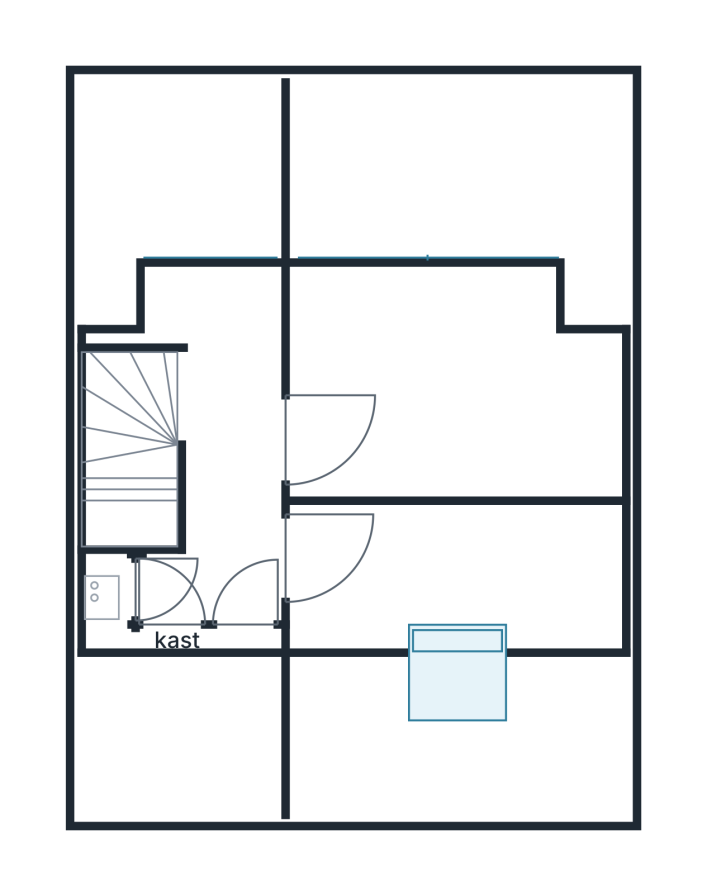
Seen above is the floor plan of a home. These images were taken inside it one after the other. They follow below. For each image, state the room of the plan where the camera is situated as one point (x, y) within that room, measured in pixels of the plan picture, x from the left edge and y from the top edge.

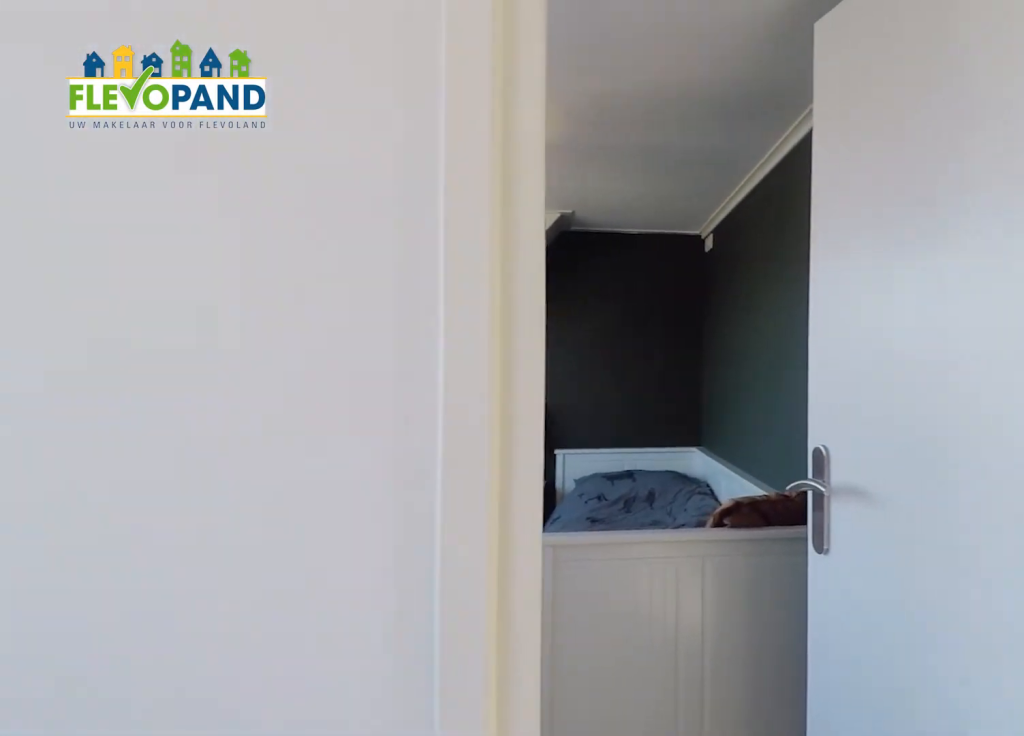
(216, 303)
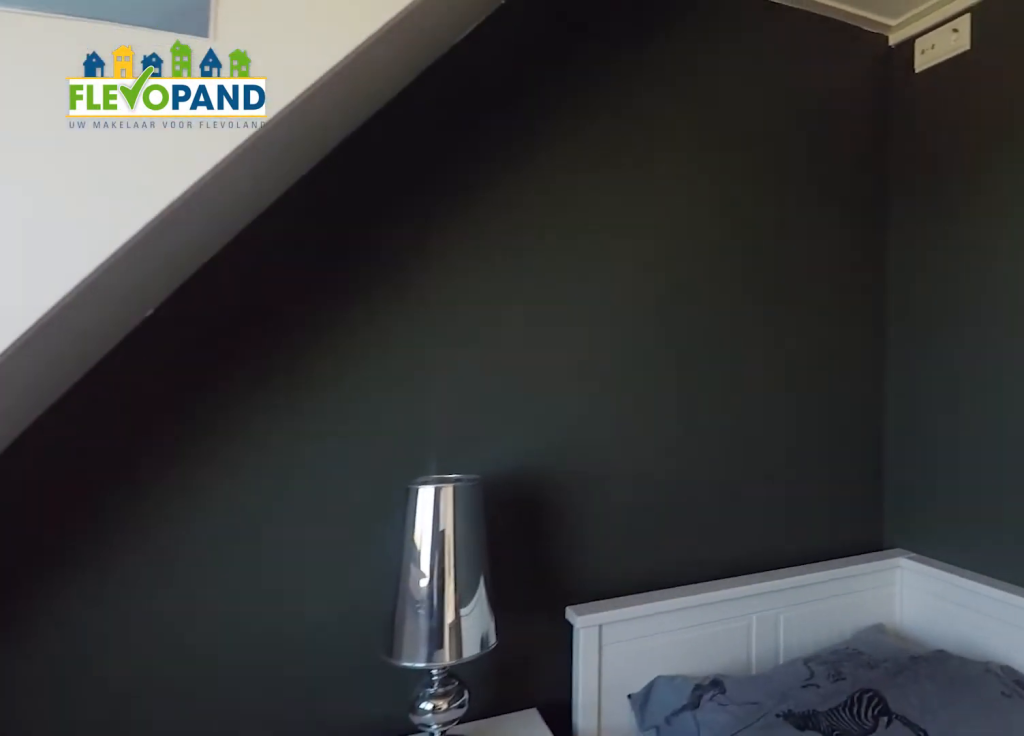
(354, 329)
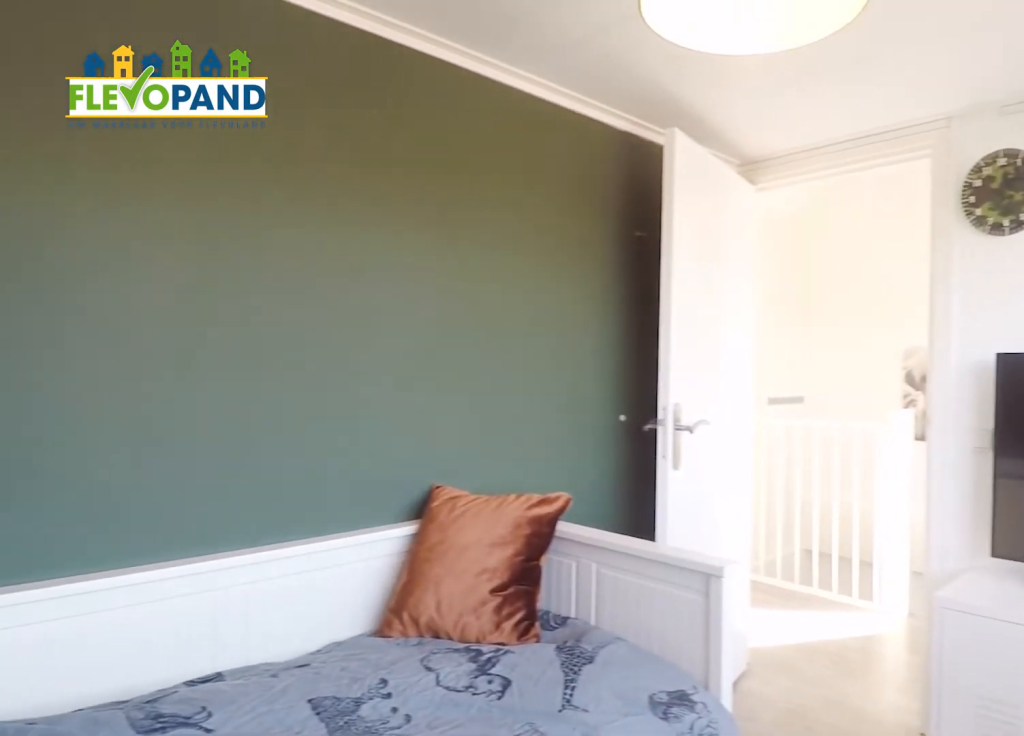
(354, 329)
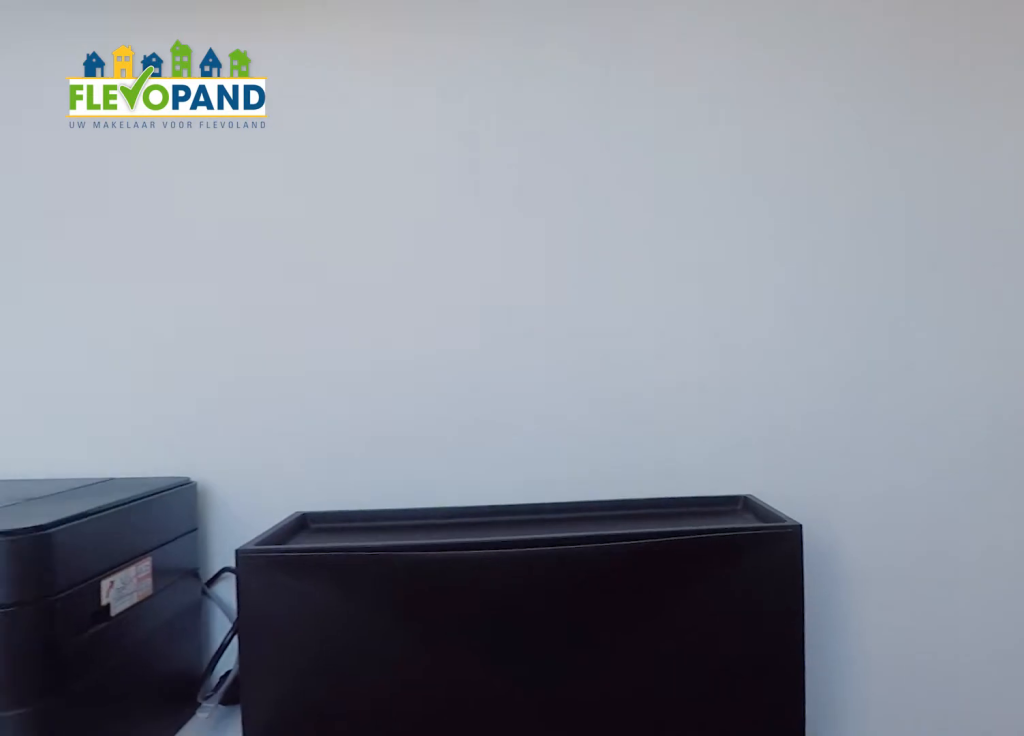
(458, 591)
